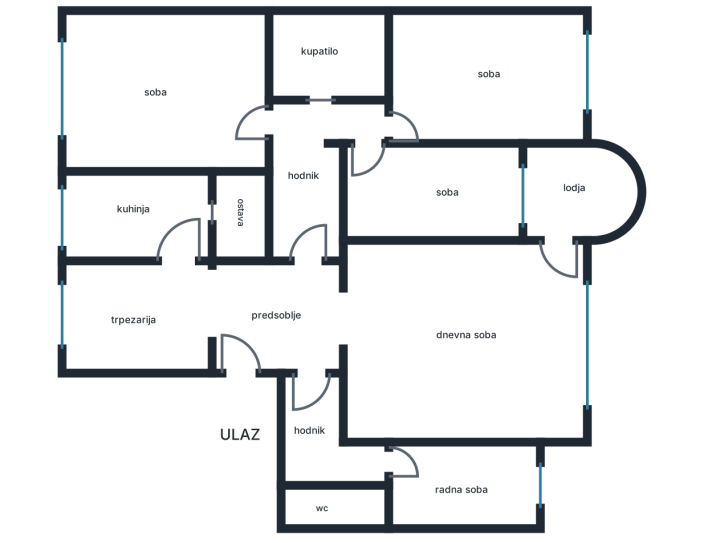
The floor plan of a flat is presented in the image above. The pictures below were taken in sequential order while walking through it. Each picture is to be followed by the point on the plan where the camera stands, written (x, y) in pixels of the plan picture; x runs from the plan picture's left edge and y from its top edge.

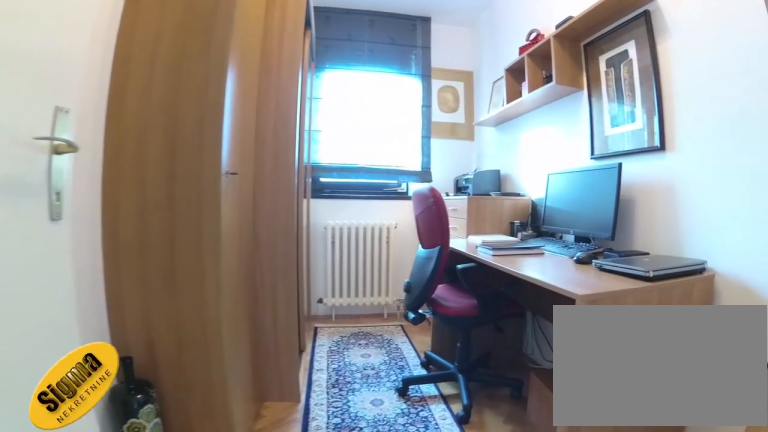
(340, 467)
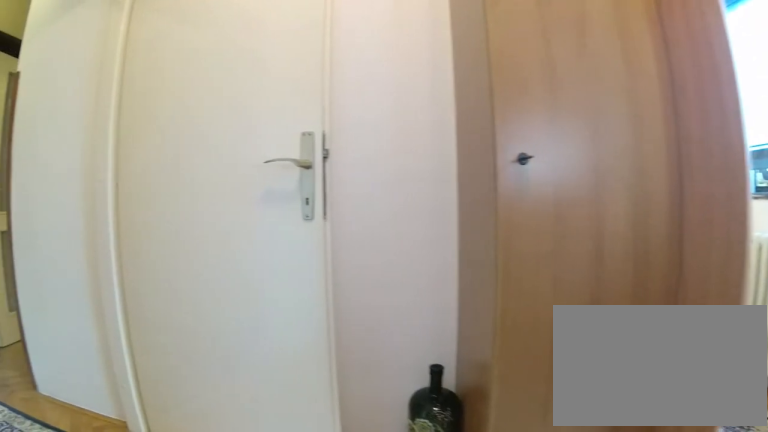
(449, 517)
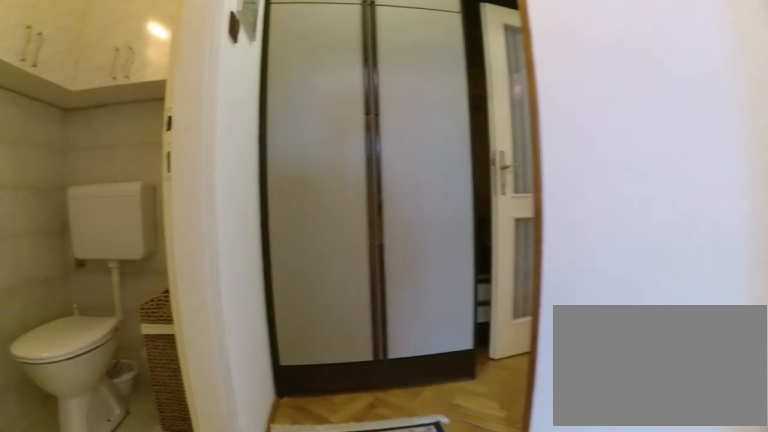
(420, 471)
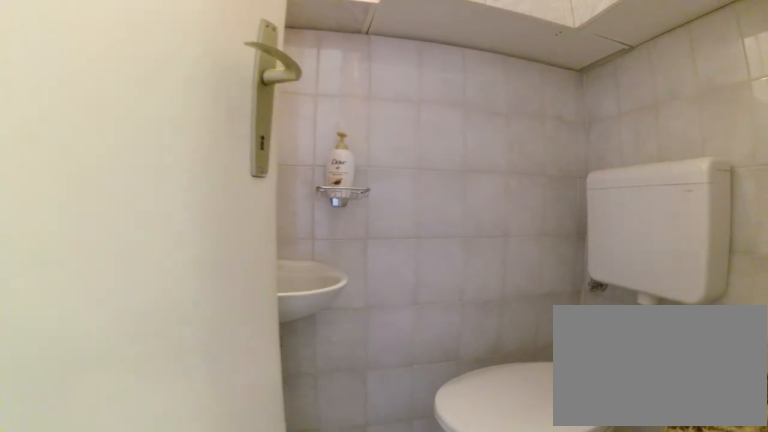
(358, 473)
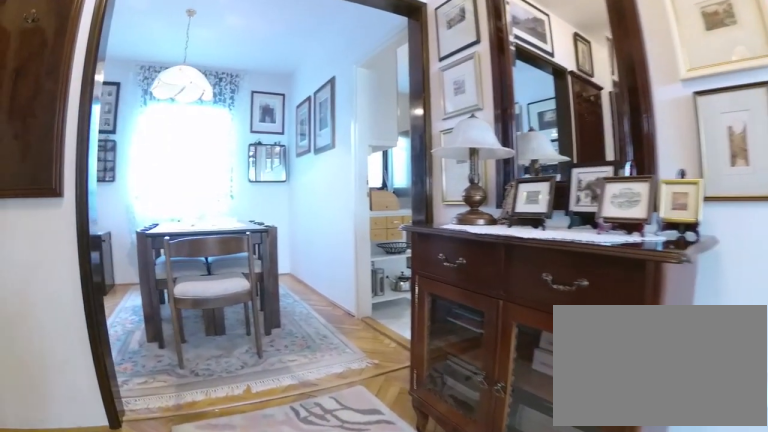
(286, 325)
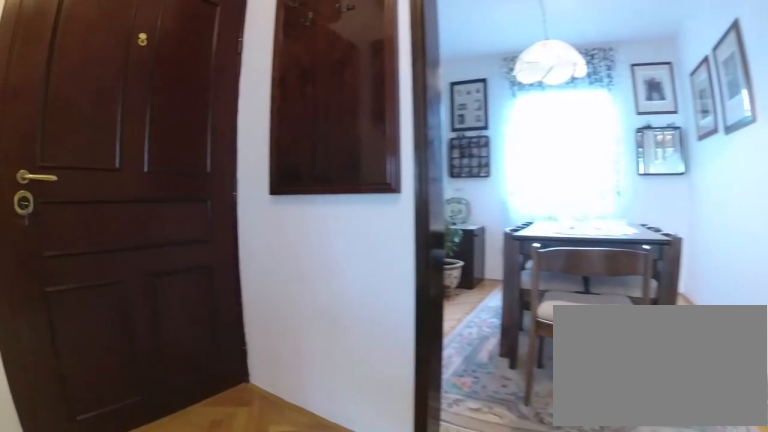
(272, 316)
